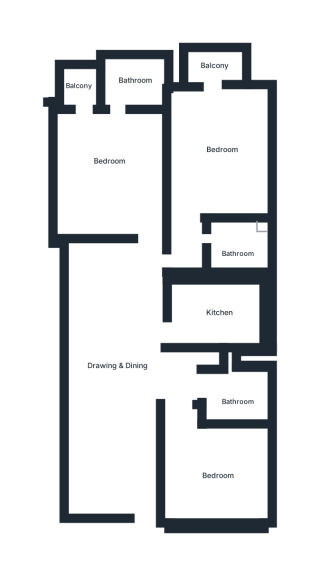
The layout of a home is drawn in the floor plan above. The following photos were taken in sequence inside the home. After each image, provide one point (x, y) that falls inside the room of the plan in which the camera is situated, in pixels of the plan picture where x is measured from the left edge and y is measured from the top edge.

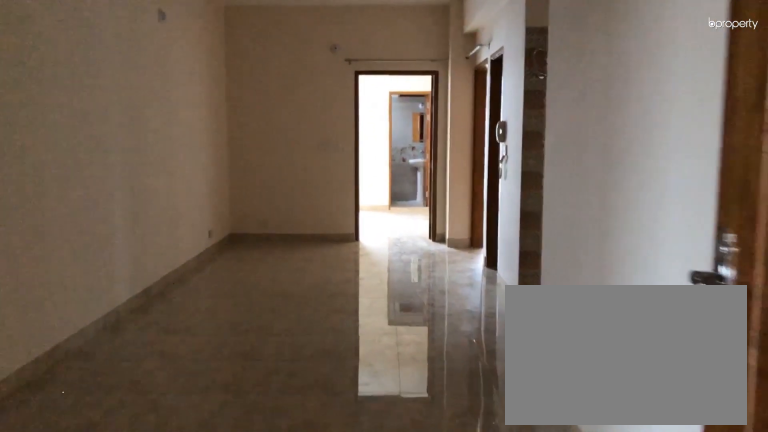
(141, 496)
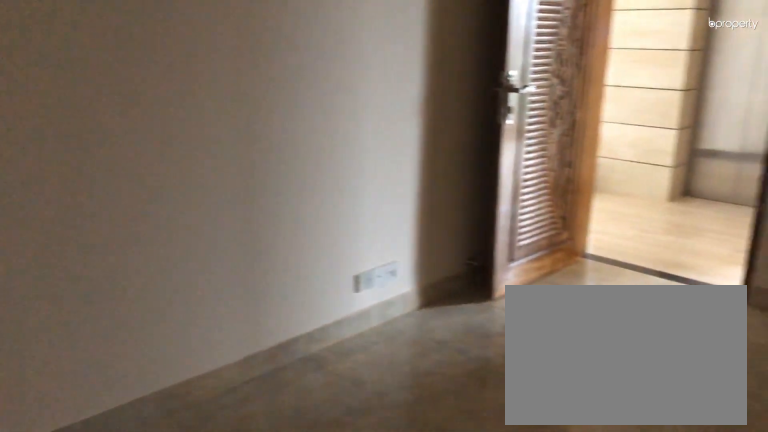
(115, 363)
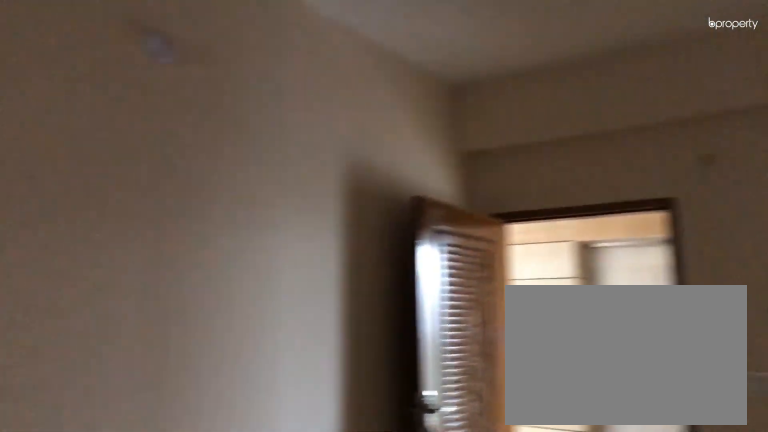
(115, 363)
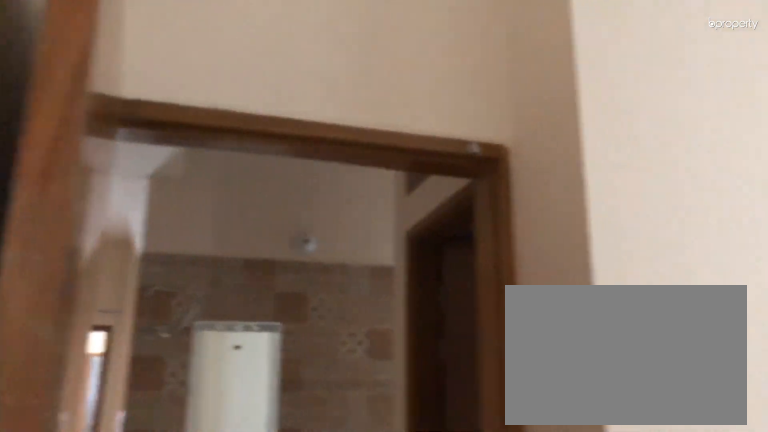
(208, 475)
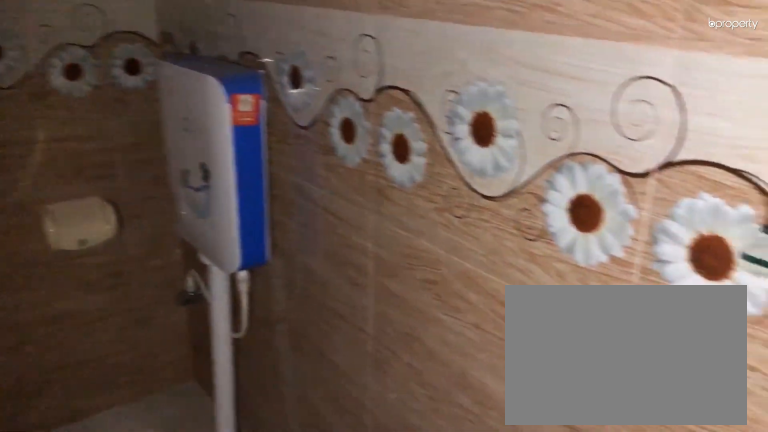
(231, 397)
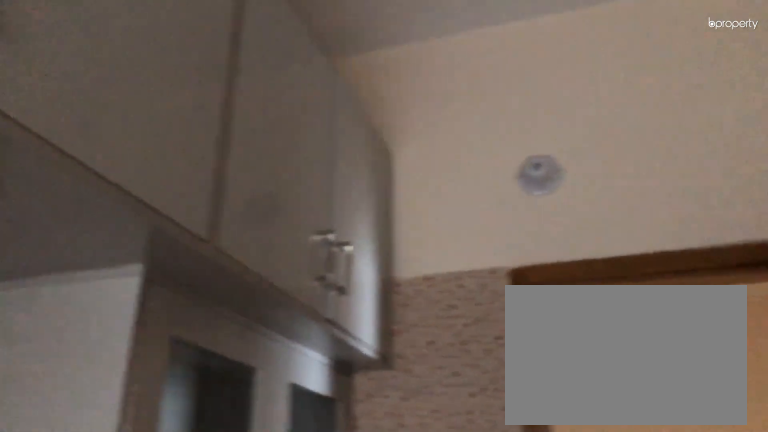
(218, 308)
